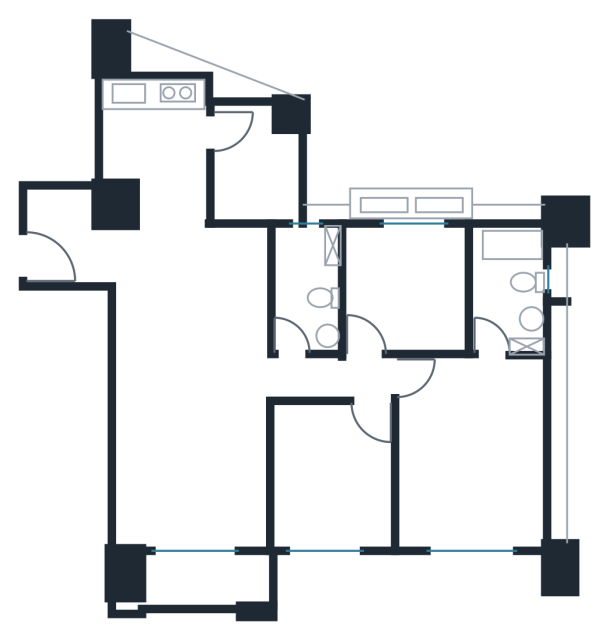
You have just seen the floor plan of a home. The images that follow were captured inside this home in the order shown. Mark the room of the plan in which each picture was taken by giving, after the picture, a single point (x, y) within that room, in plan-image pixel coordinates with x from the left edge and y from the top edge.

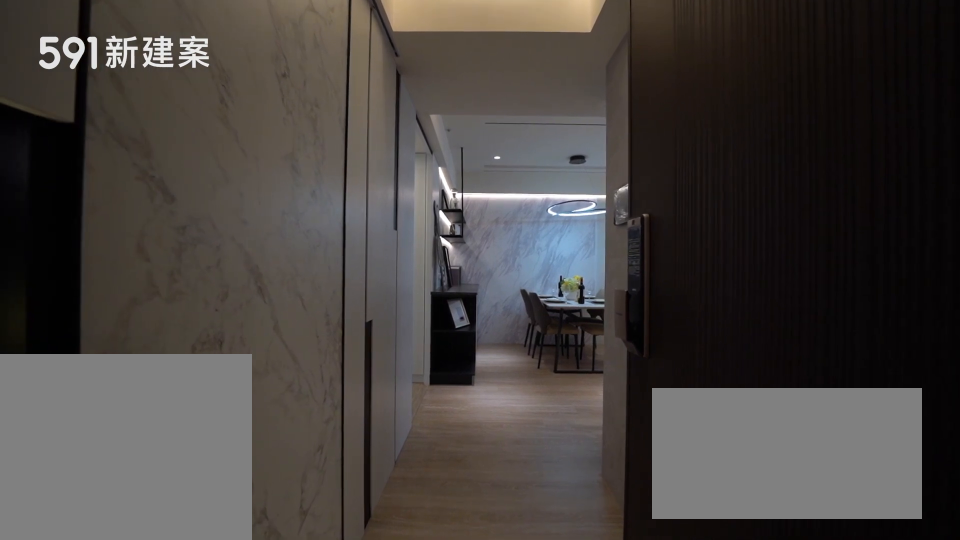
(75, 238)
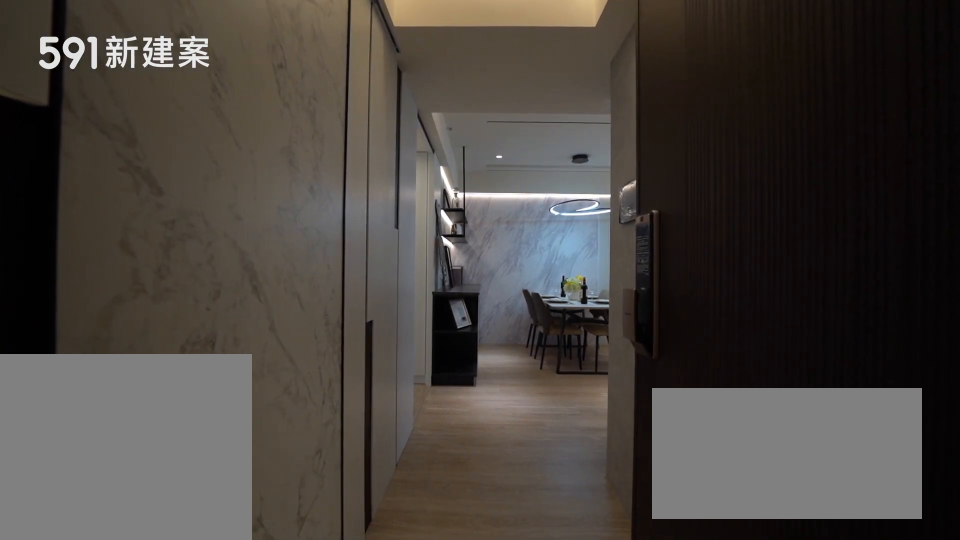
(75, 238)
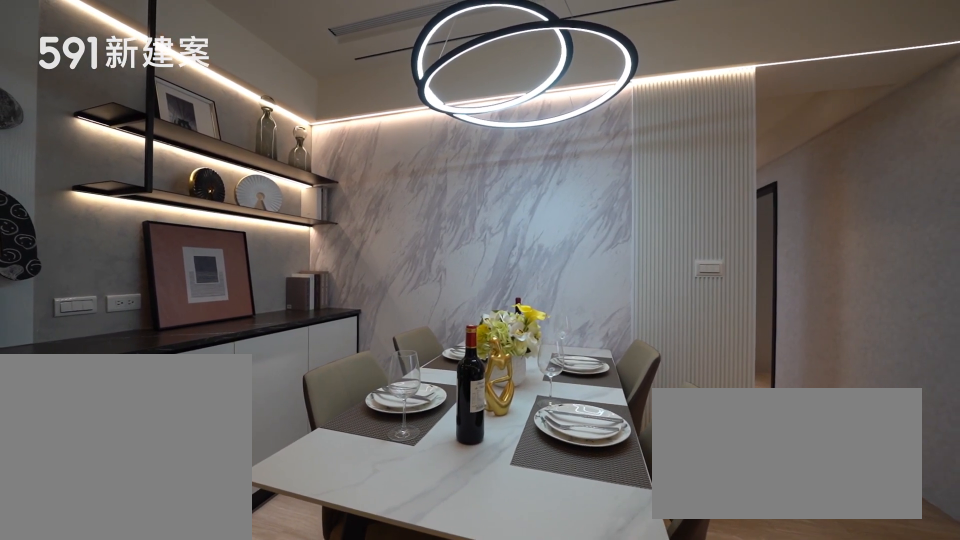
(195, 300)
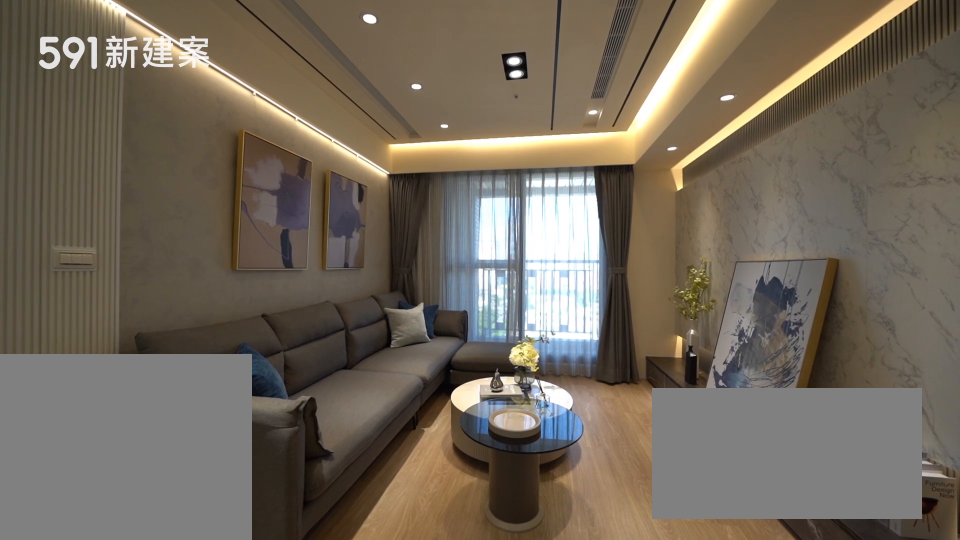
(193, 478)
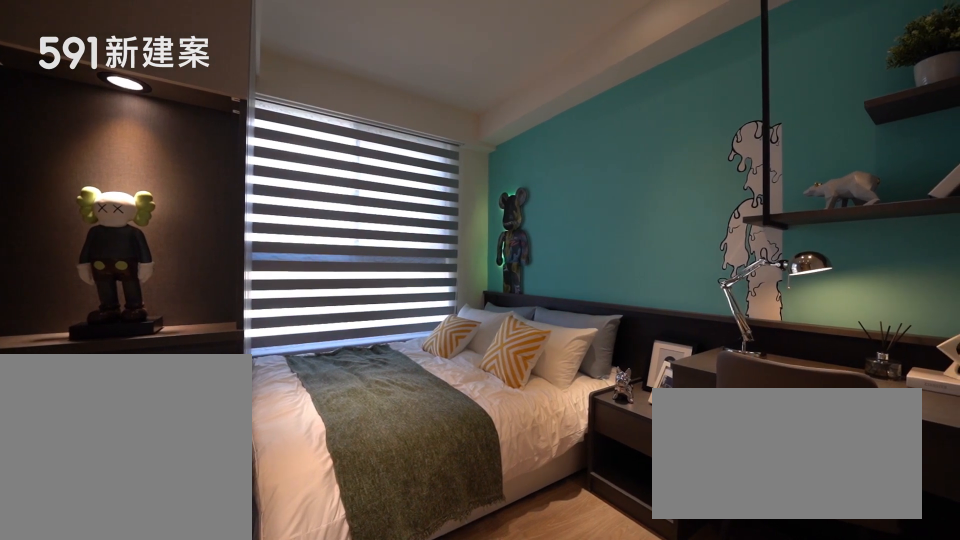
(329, 479)
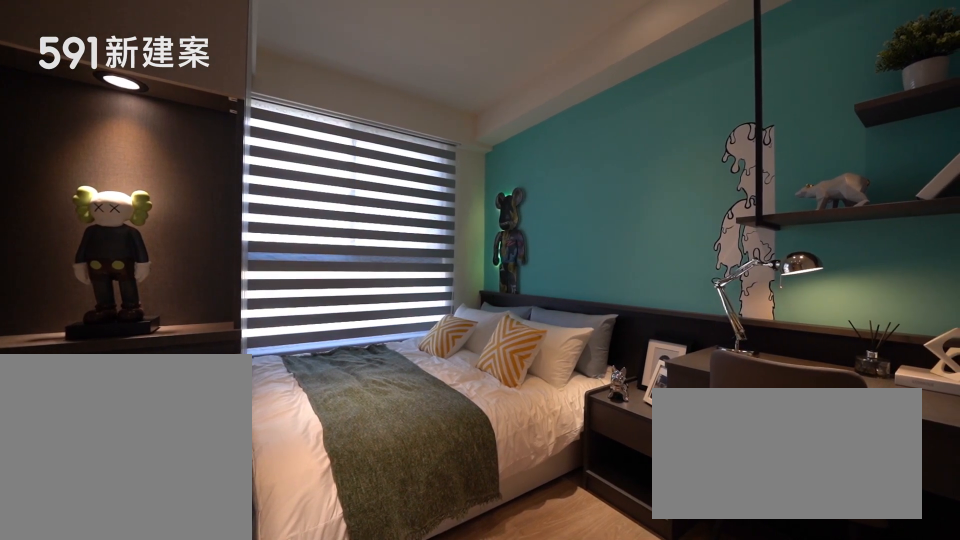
(329, 479)
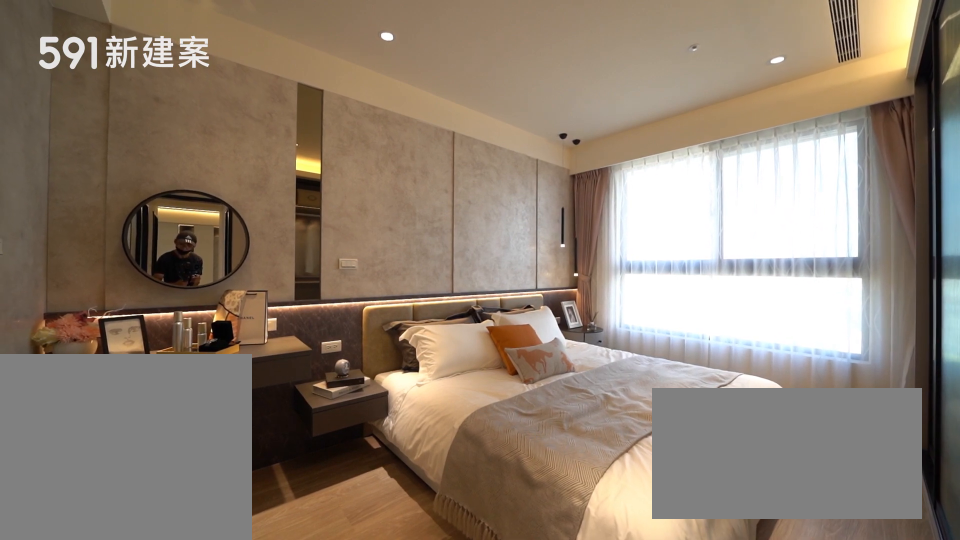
(471, 456)
